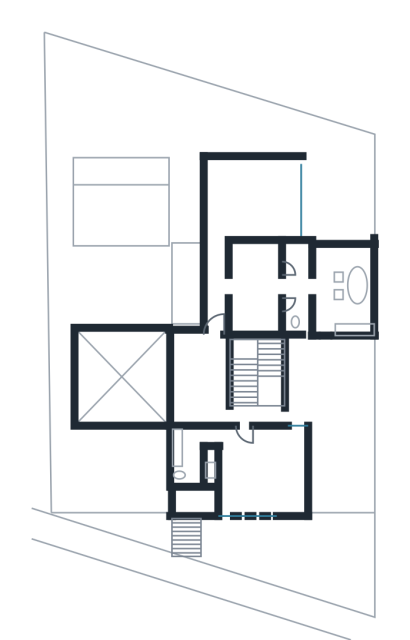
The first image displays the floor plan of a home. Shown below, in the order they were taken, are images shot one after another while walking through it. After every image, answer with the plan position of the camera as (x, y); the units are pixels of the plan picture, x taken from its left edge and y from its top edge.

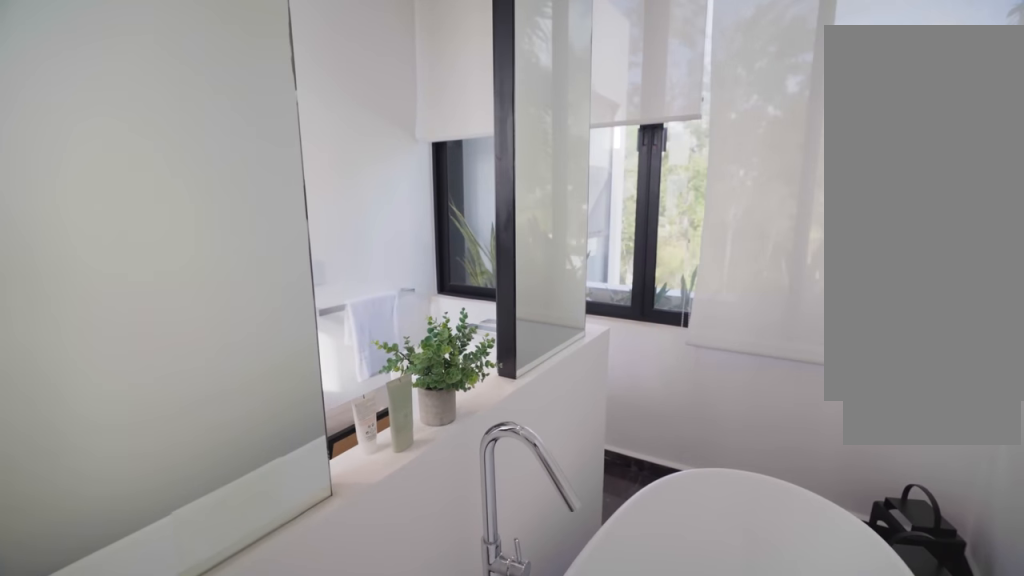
(360, 304)
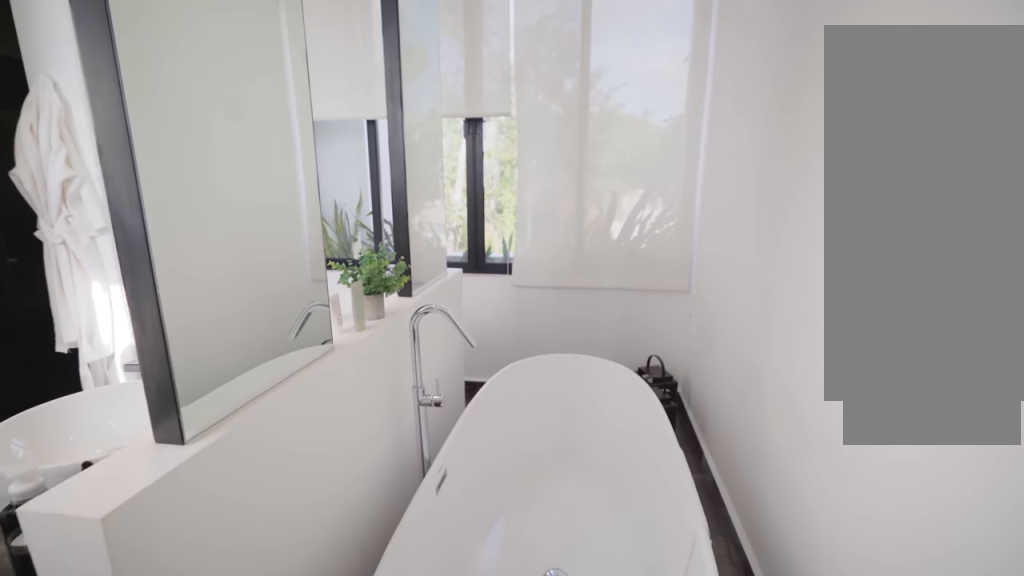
(354, 307)
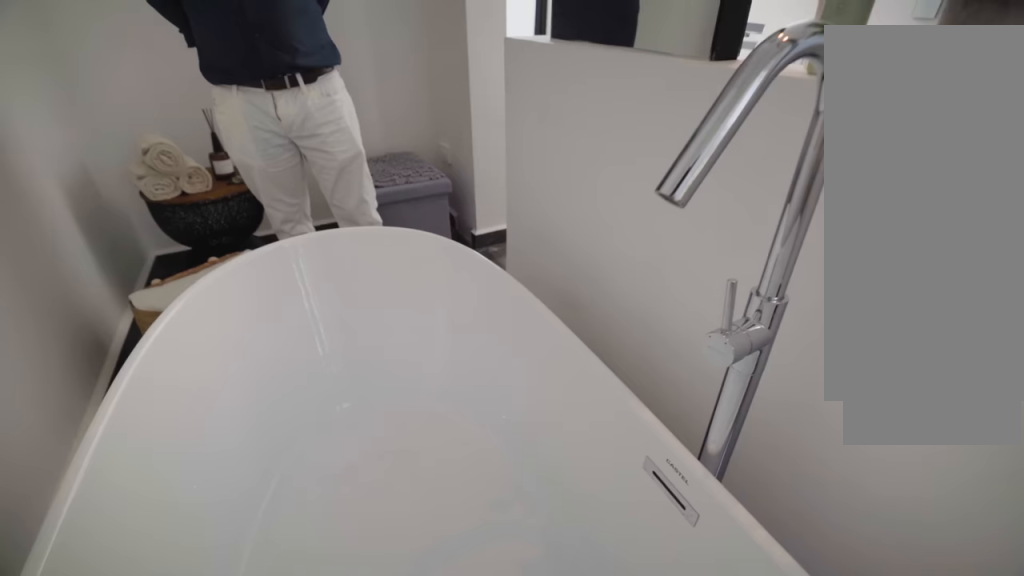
(354, 267)
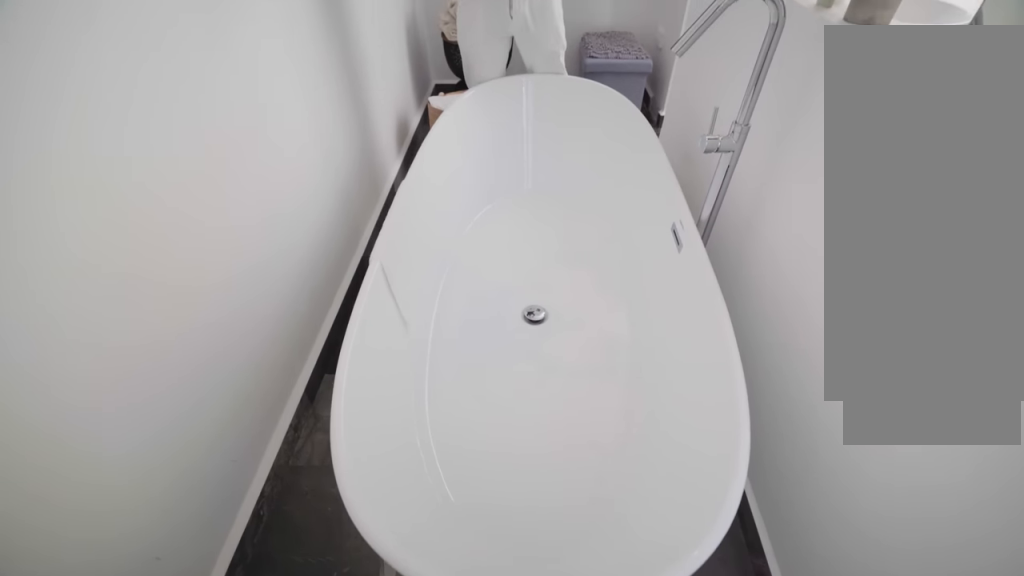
(352, 261)
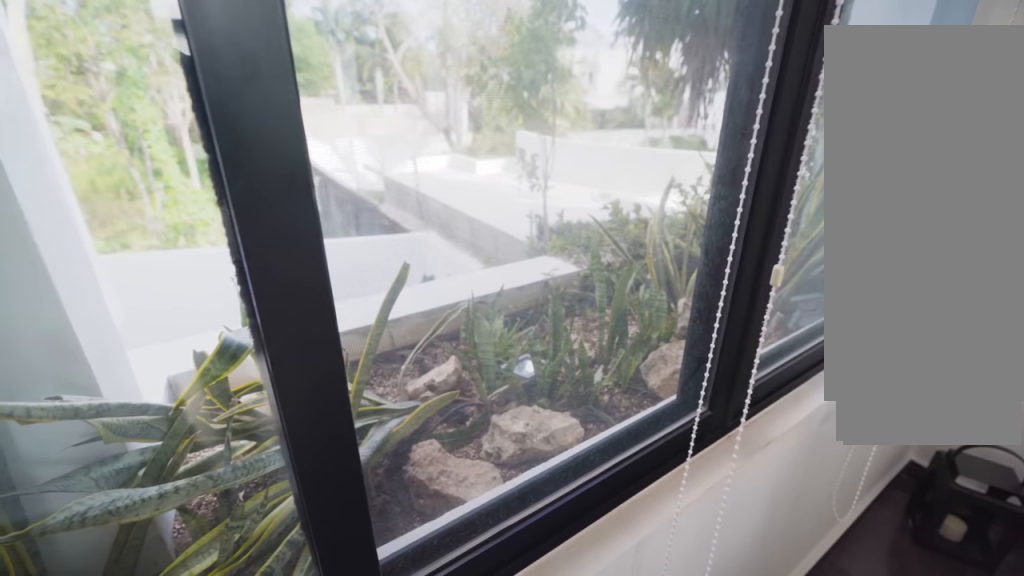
(324, 261)
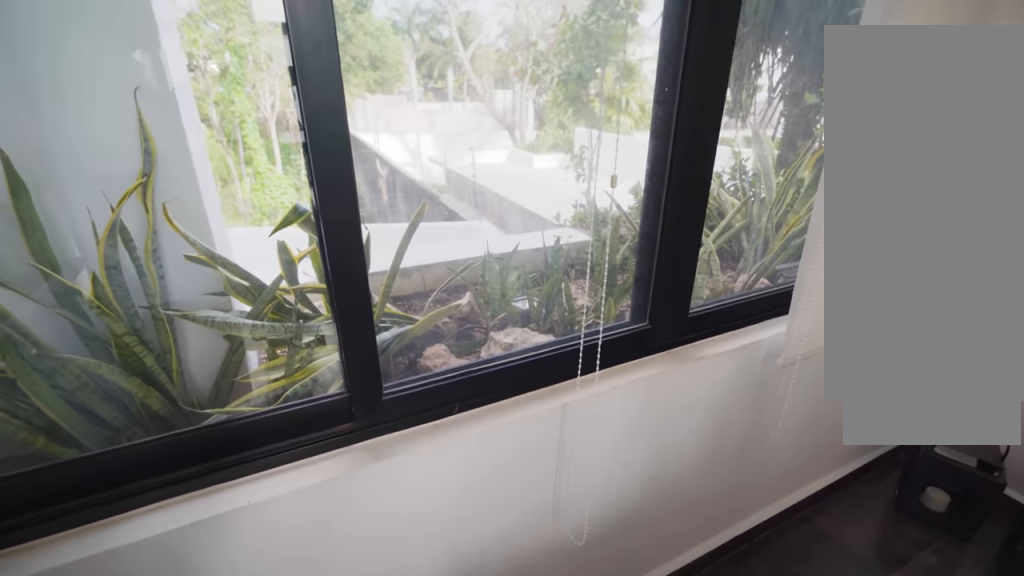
(324, 261)
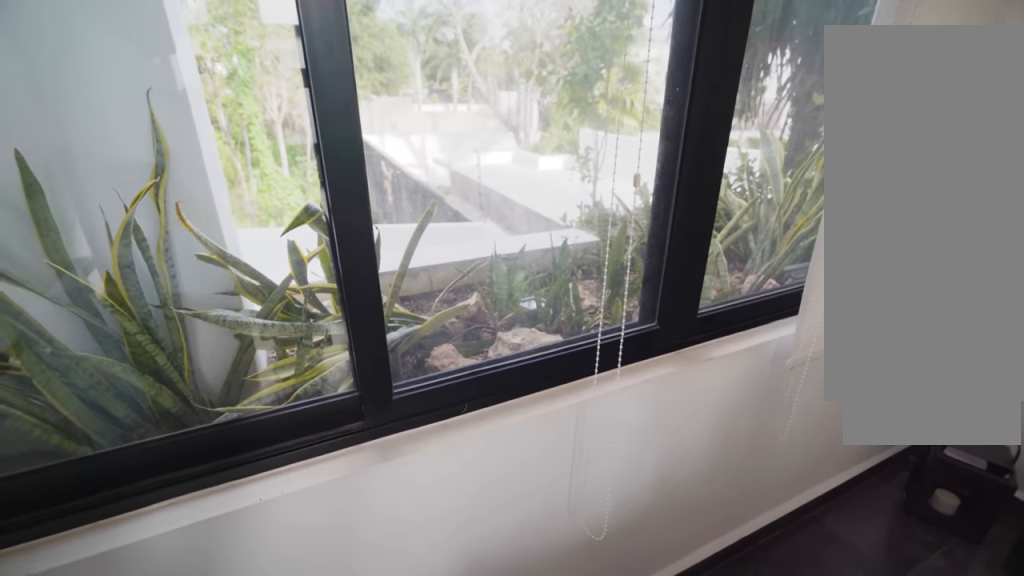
(324, 261)
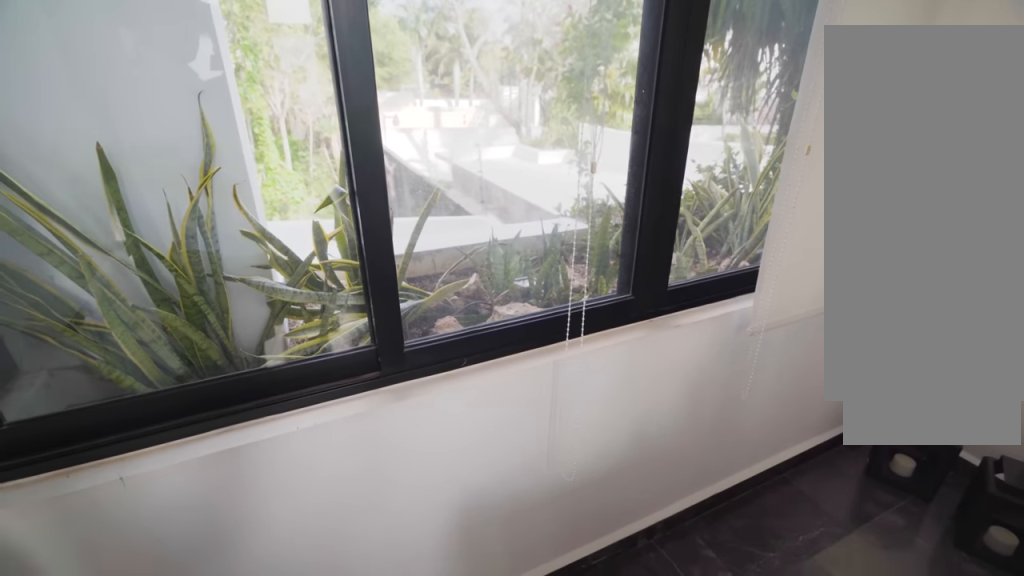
(325, 261)
